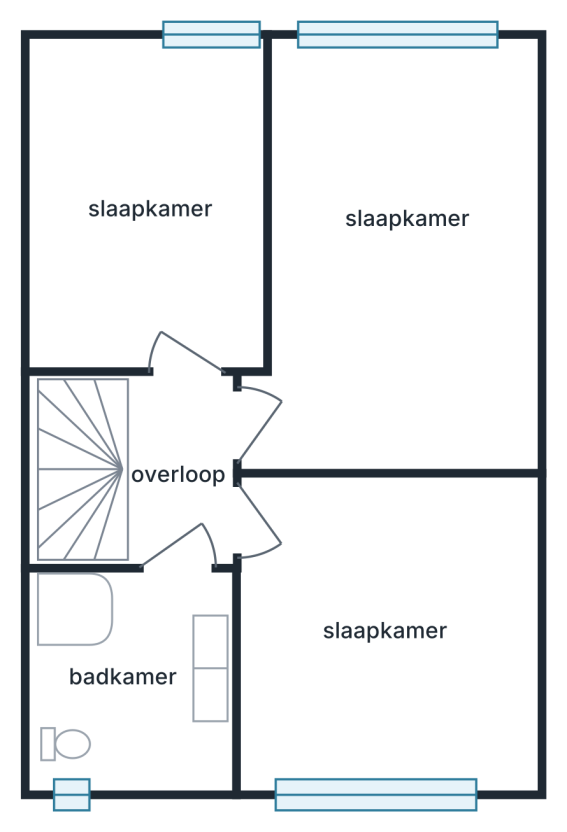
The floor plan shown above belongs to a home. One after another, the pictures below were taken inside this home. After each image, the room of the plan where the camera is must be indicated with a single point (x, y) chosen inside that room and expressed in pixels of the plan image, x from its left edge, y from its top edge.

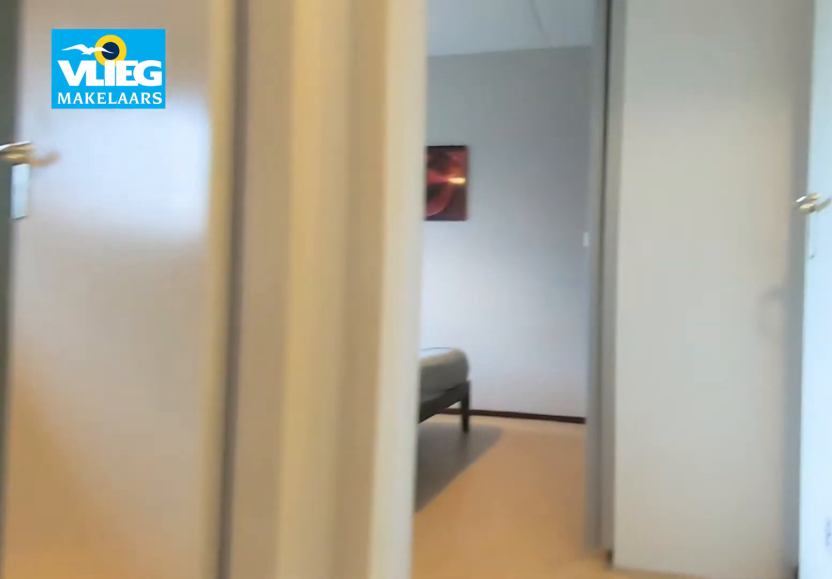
(178, 478)
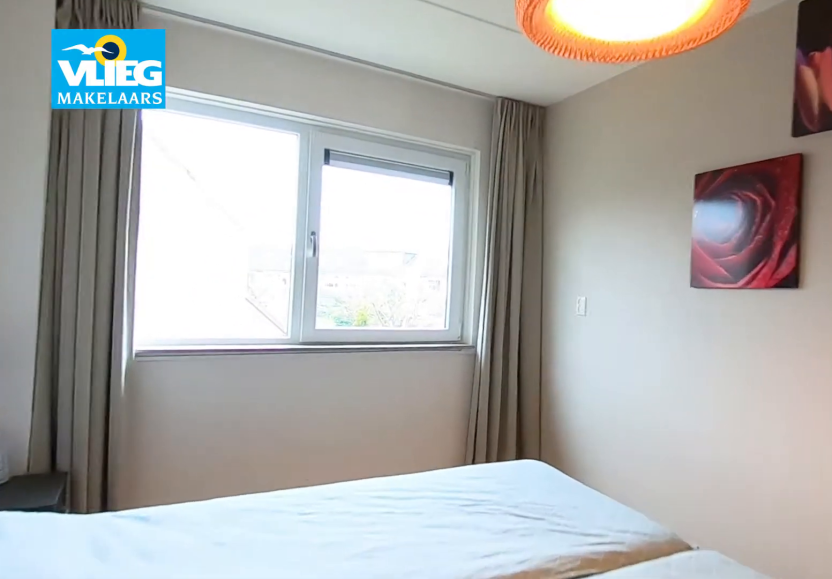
(394, 191)
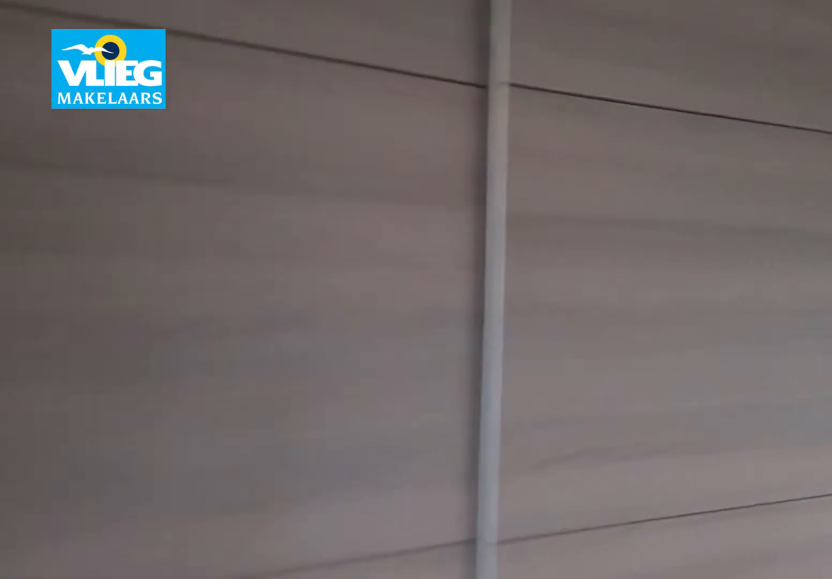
(394, 191)
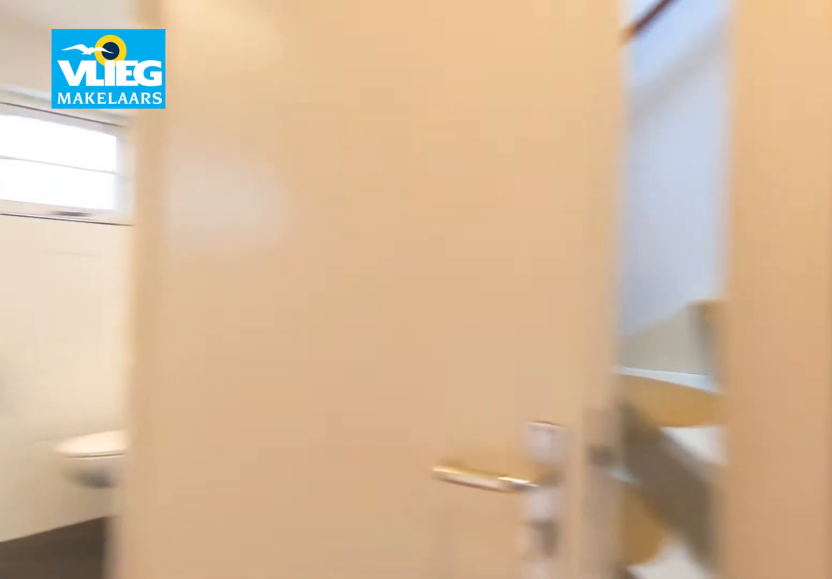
(177, 478)
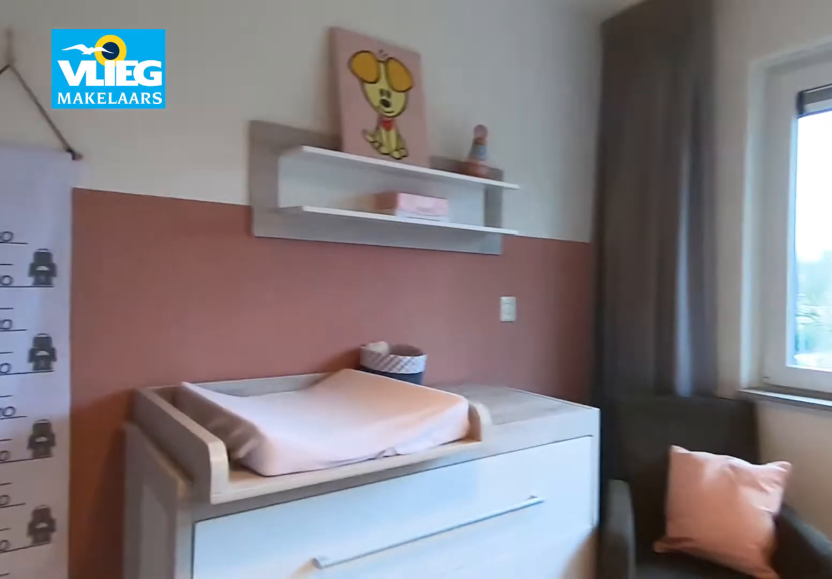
(384, 629)
